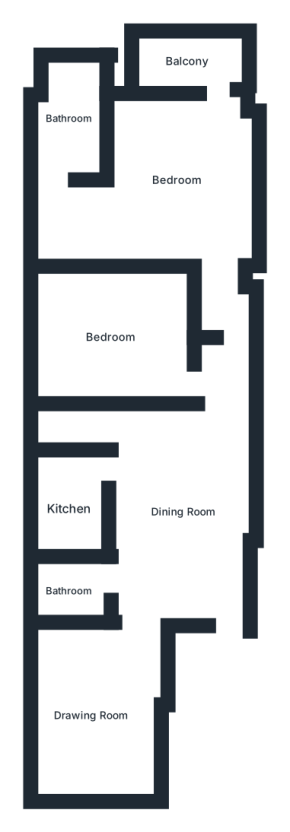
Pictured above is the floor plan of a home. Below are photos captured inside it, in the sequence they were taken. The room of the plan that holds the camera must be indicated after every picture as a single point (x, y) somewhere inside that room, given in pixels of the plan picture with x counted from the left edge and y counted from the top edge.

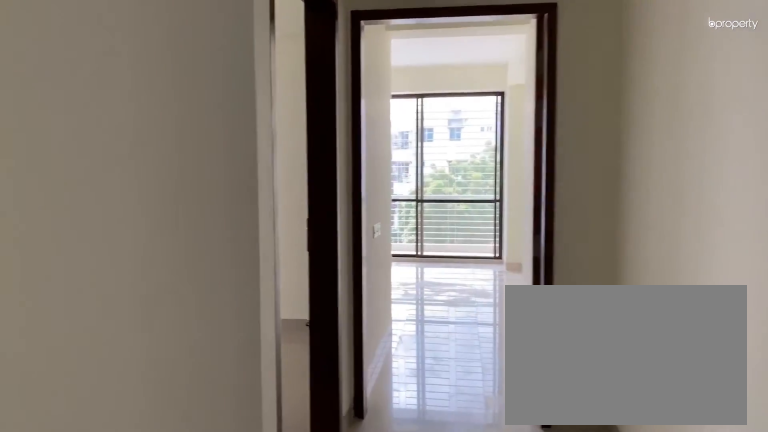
(182, 505)
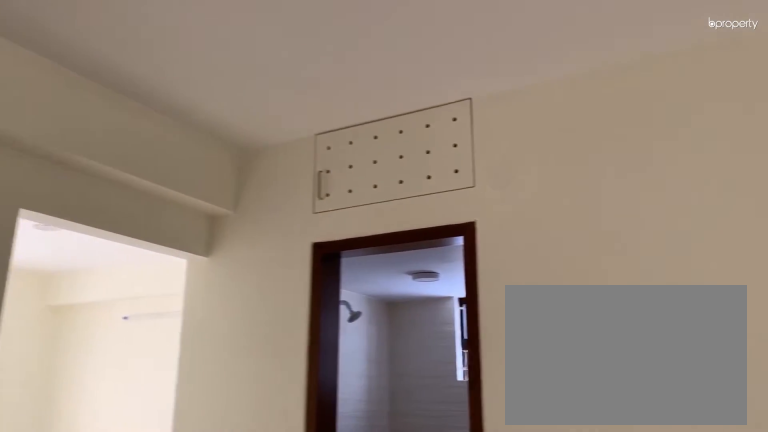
(182, 505)
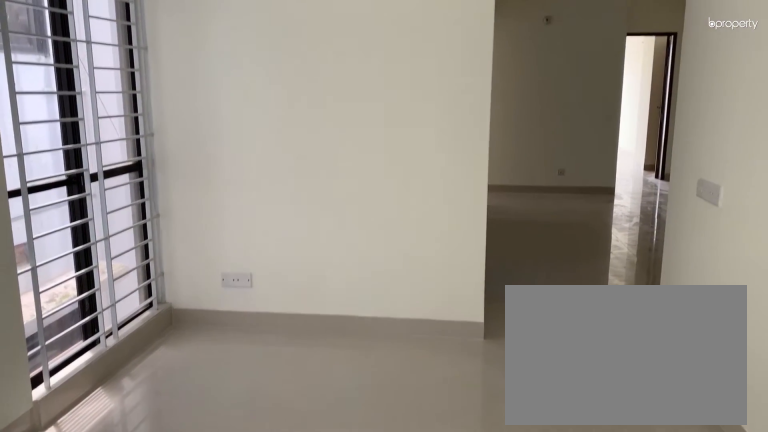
(92, 715)
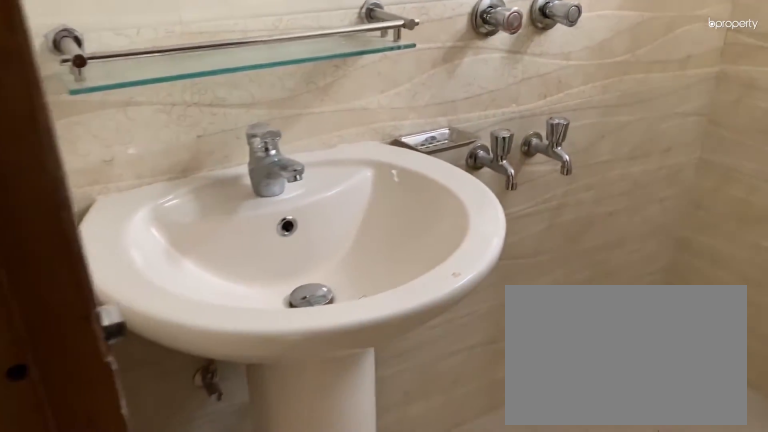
(71, 589)
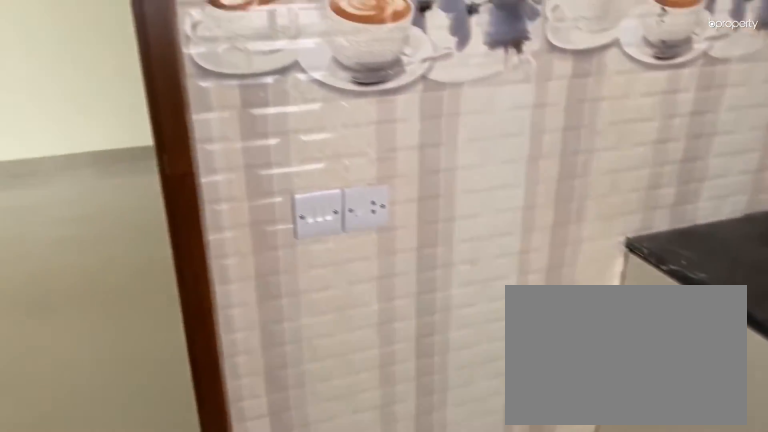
(69, 504)
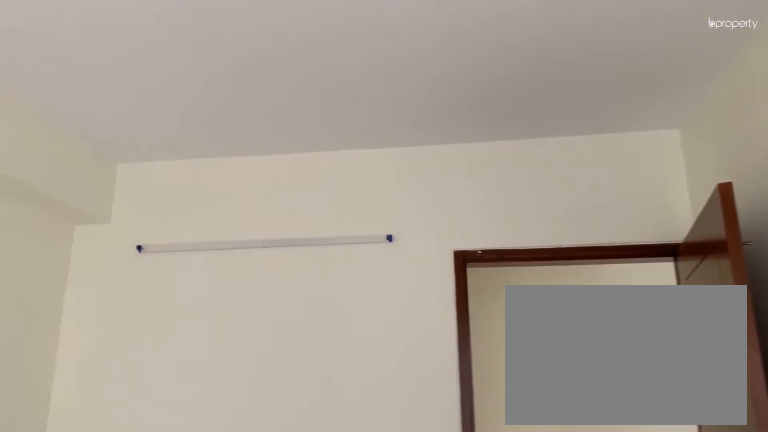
(110, 337)
